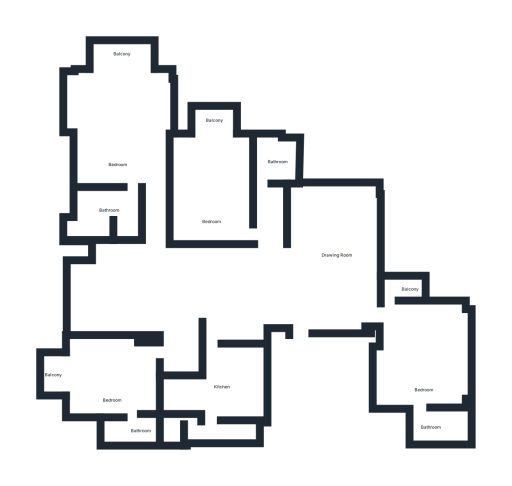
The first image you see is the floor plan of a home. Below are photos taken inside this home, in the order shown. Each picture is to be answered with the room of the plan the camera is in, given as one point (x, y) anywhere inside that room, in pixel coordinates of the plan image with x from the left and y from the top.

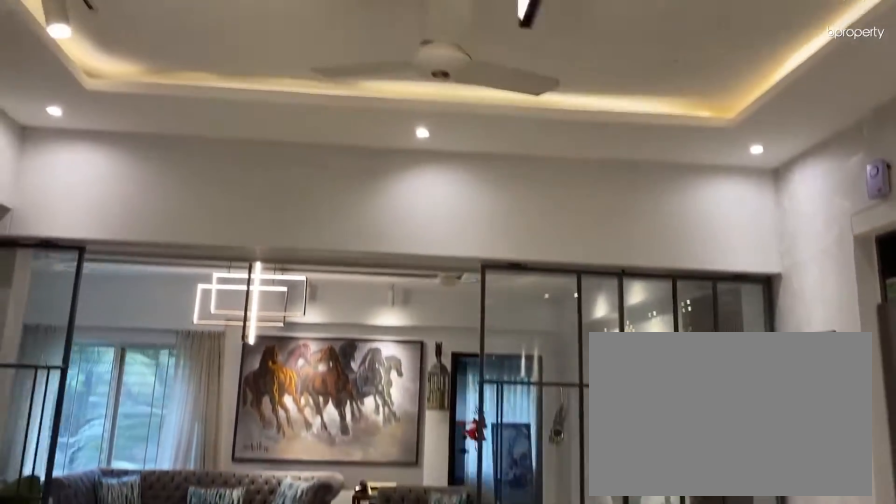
(180, 278)
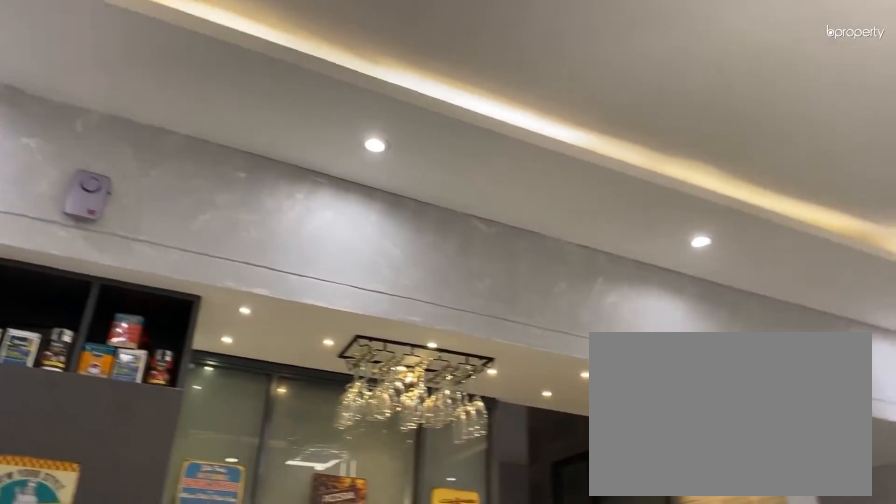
(180, 278)
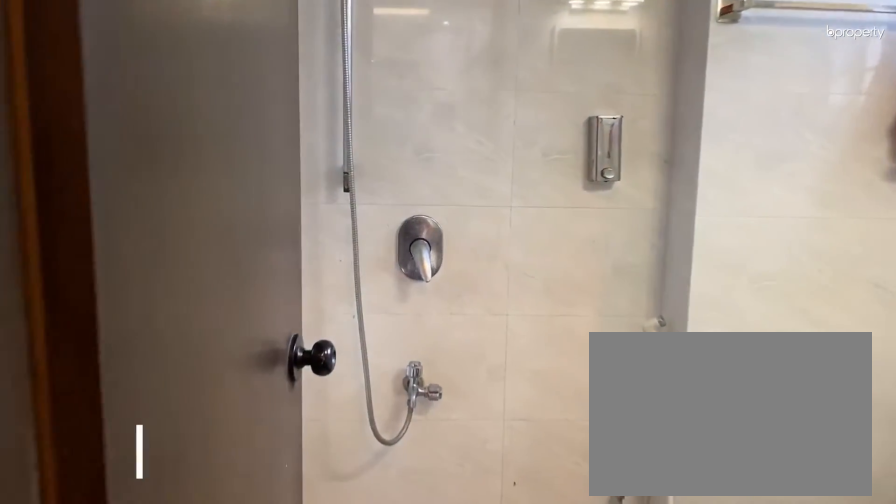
(277, 155)
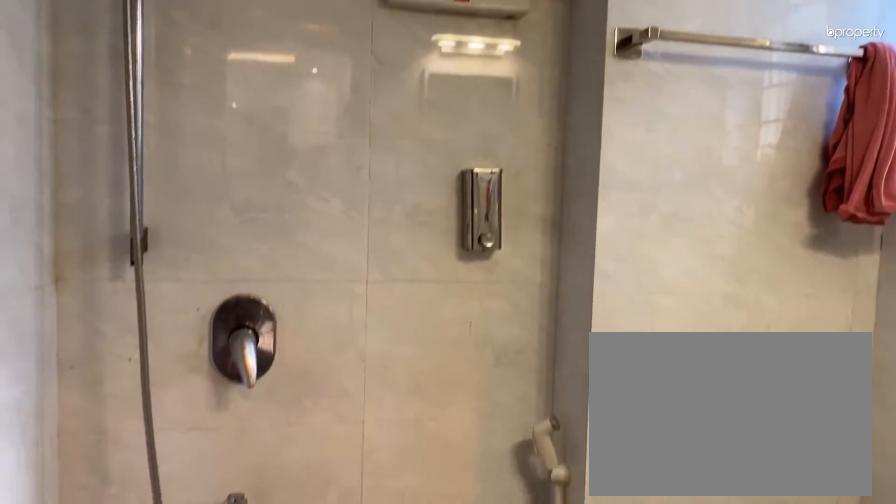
(277, 154)
